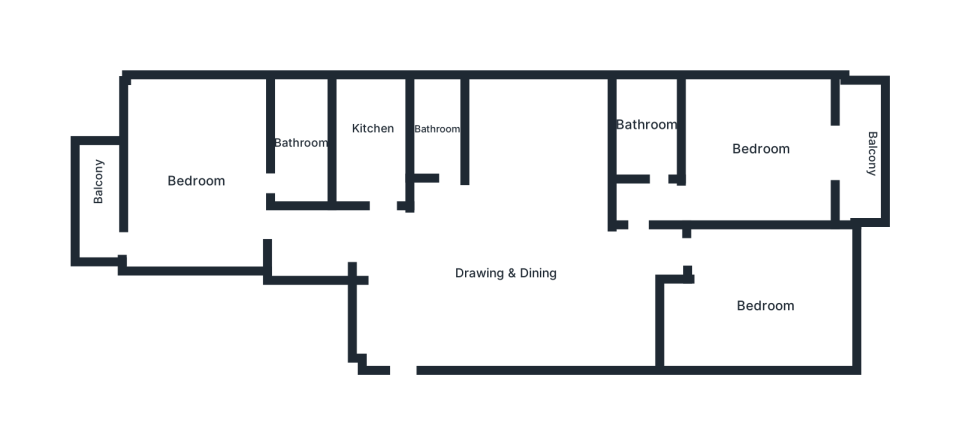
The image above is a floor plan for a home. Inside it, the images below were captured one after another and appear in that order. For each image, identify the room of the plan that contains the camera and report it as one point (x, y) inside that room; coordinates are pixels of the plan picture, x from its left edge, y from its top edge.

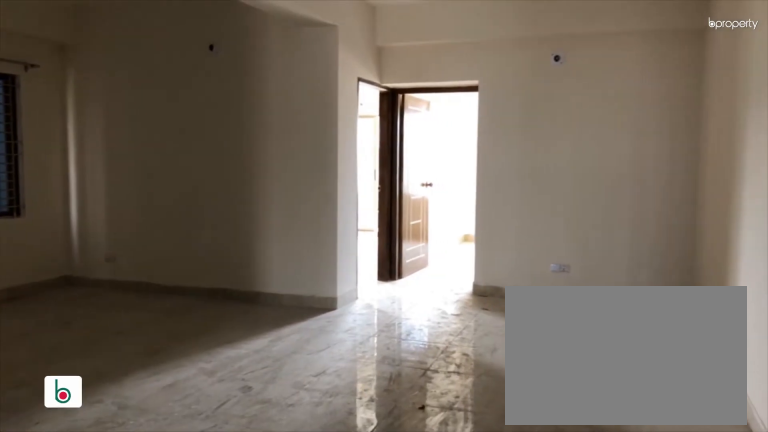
(567, 287)
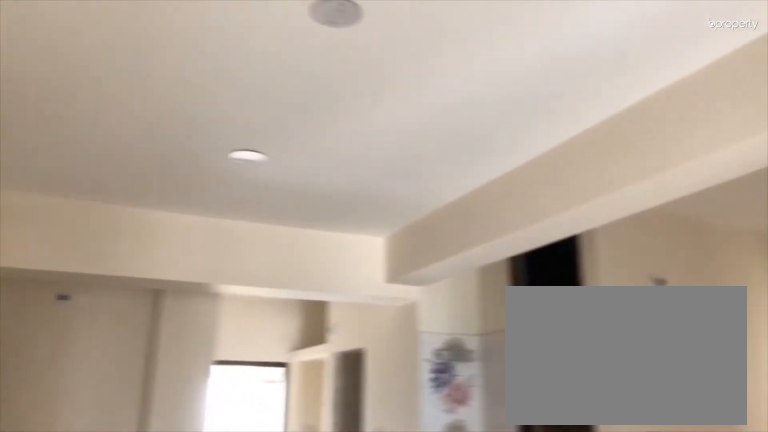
(463, 261)
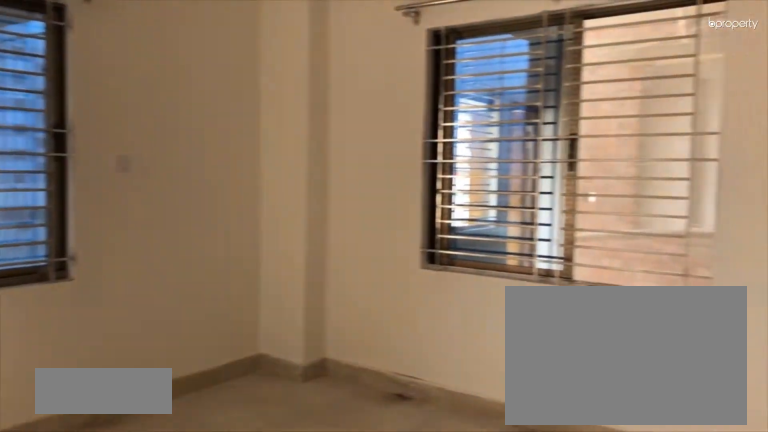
(194, 159)
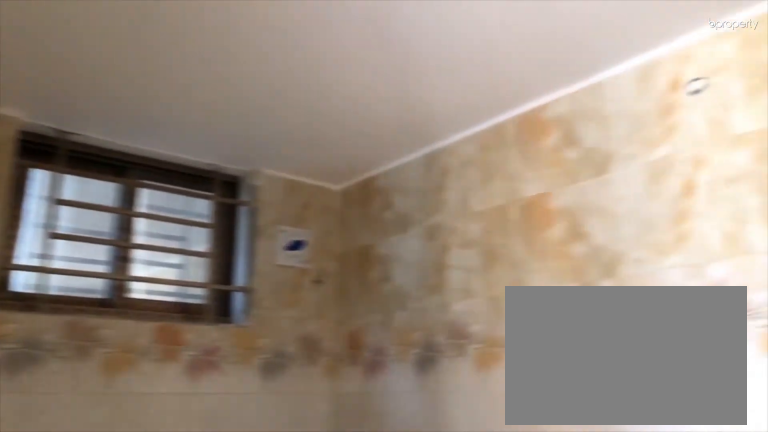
(303, 137)
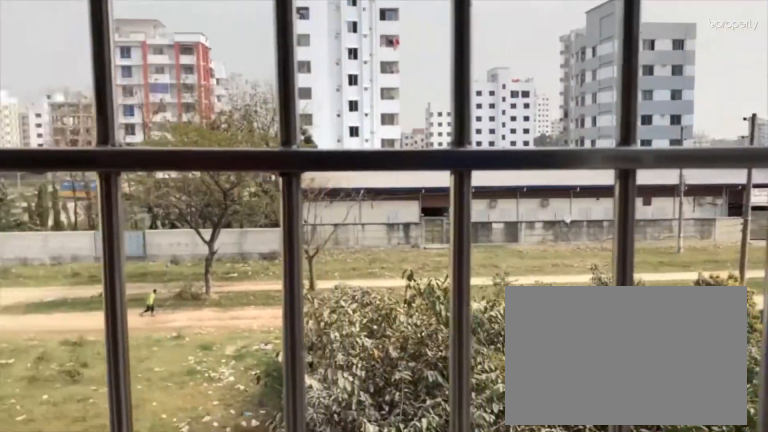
(96, 210)
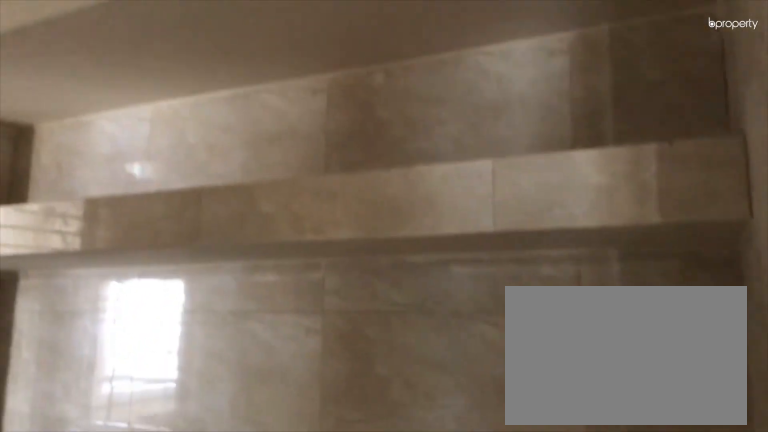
(377, 129)
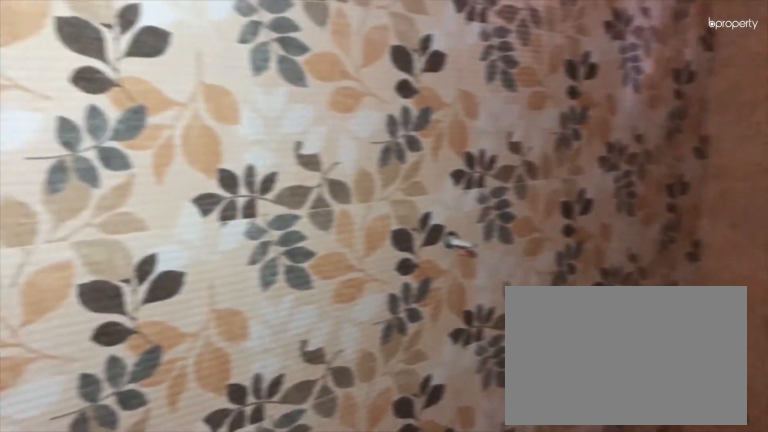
(443, 122)
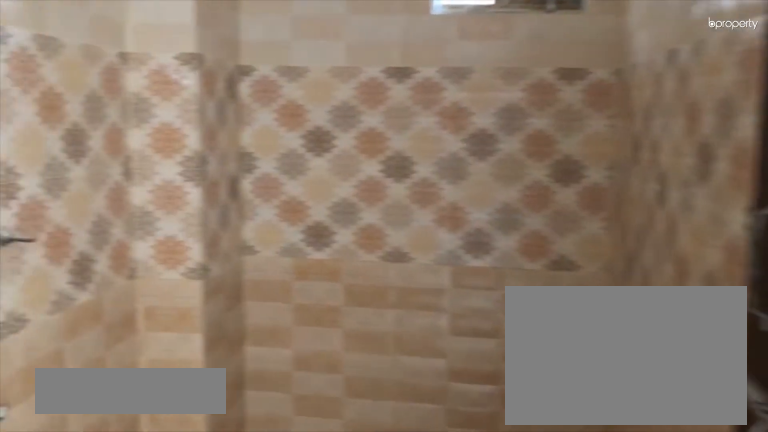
(647, 129)
